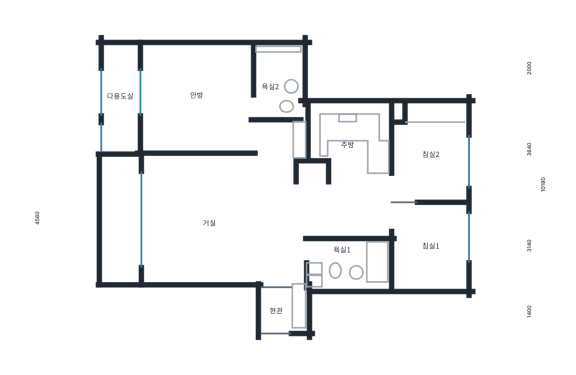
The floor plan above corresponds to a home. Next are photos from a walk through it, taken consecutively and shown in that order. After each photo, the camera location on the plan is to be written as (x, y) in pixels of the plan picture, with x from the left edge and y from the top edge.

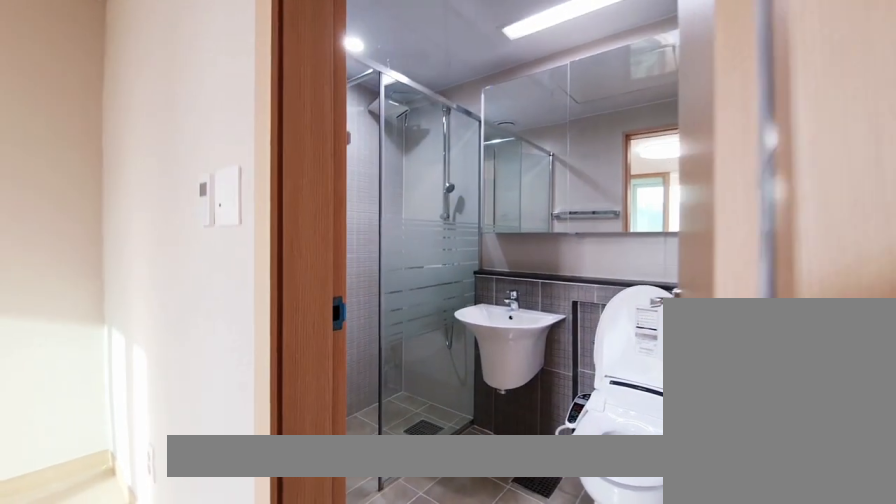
(263, 107)
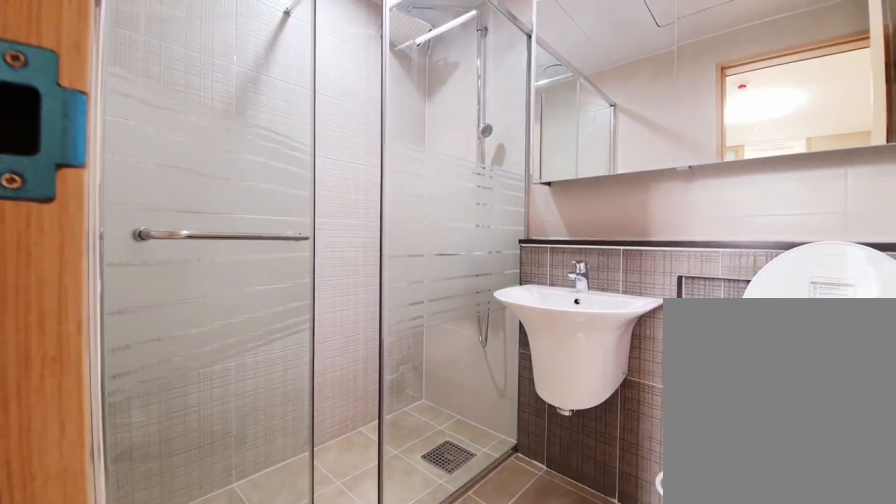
(263, 107)
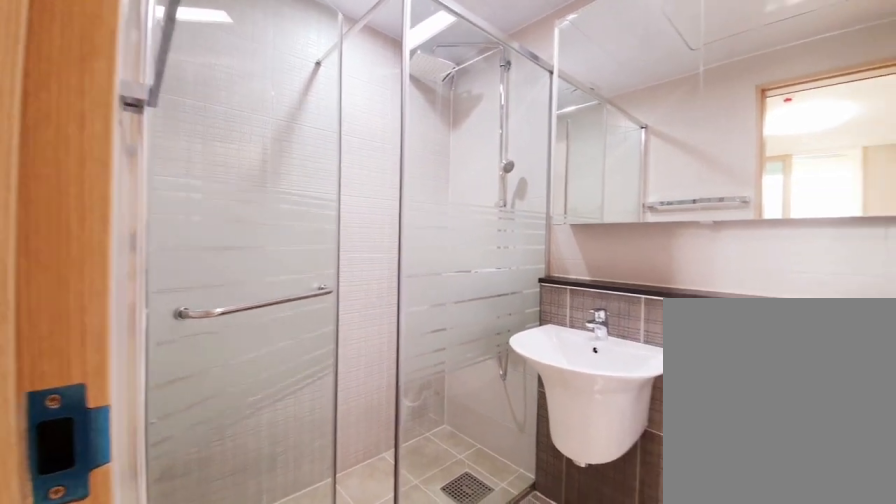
(264, 107)
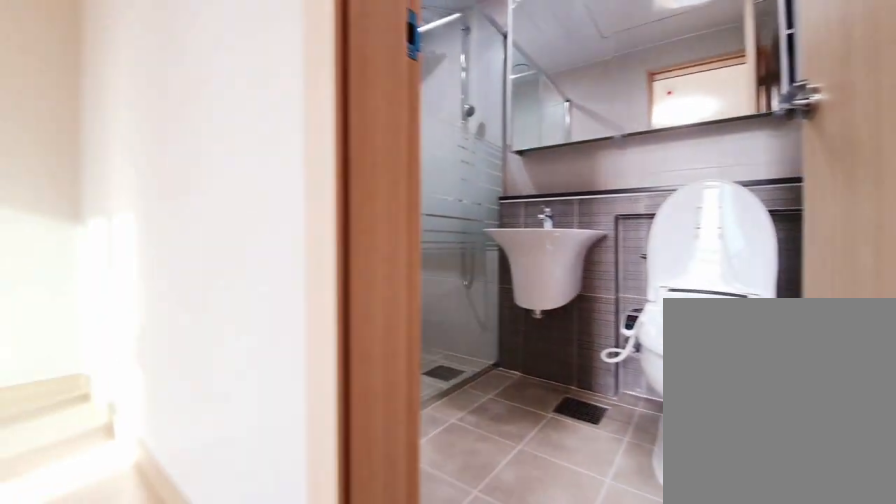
(264, 106)
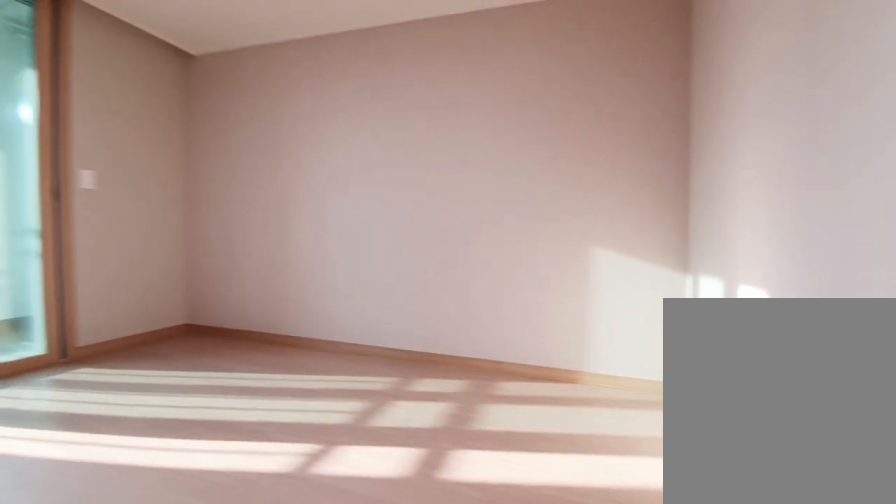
(207, 115)
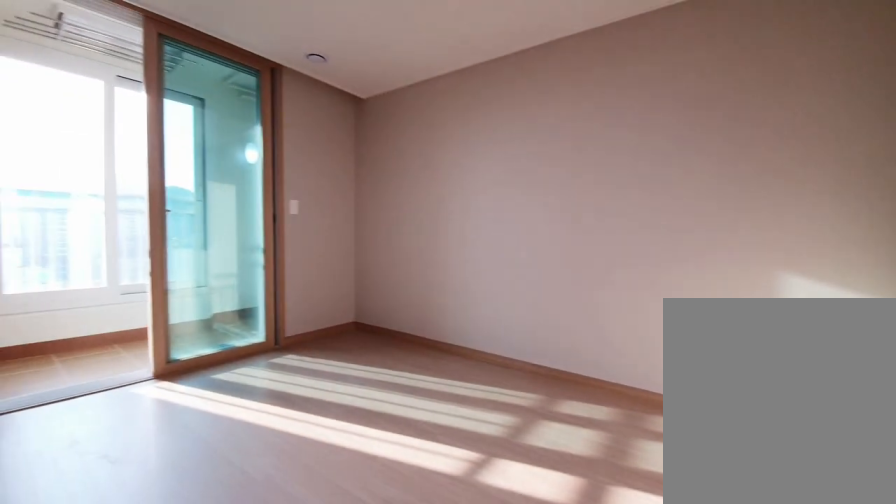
(208, 114)
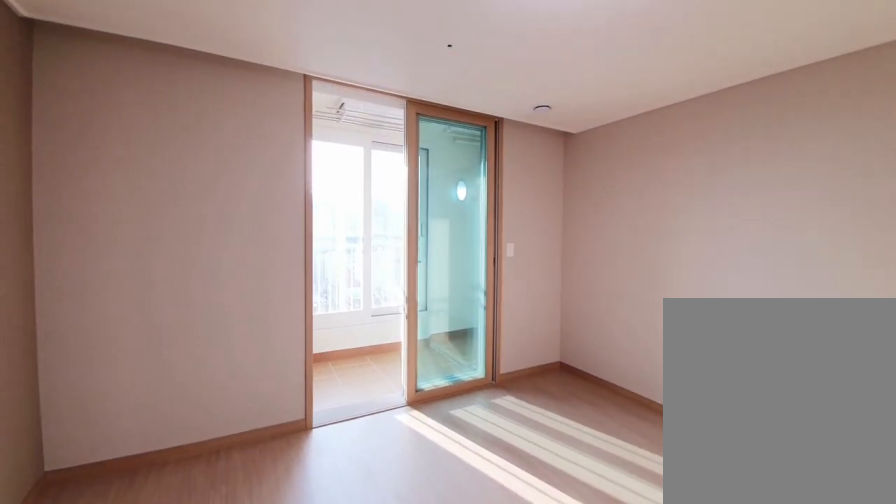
(206, 115)
